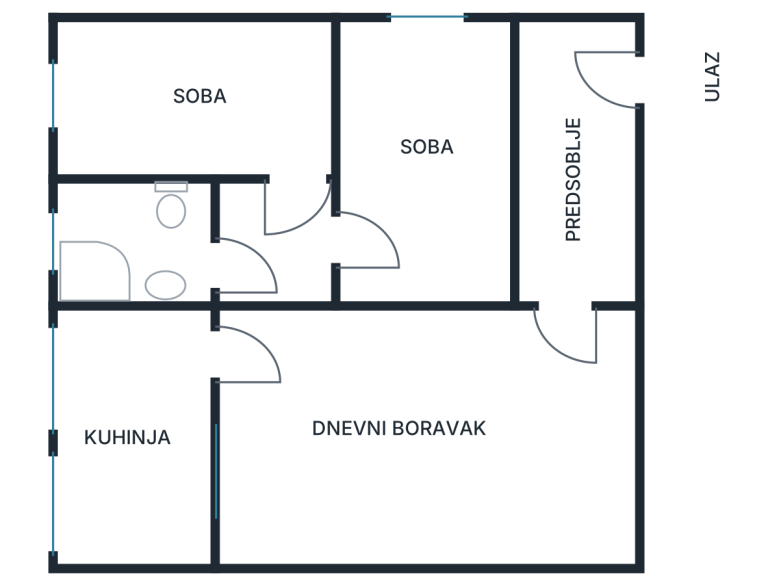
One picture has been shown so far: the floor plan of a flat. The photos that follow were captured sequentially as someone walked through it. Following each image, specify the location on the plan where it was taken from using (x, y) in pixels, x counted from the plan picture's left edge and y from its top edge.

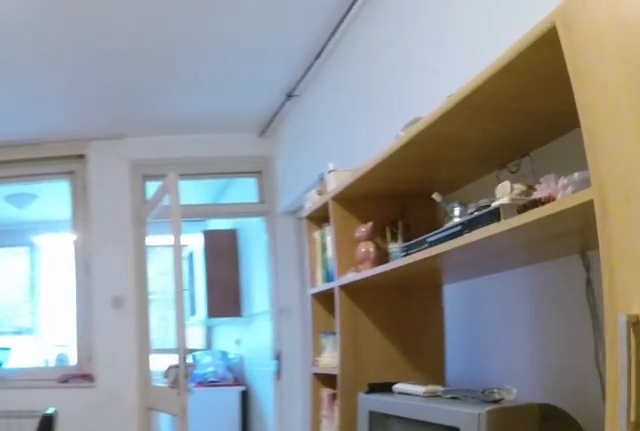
(622, 422)
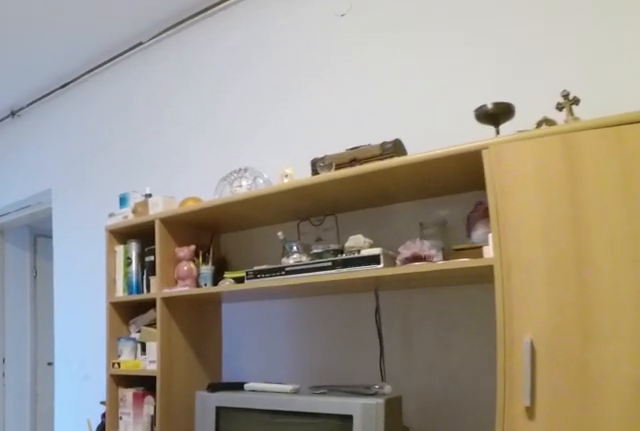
(522, 498)
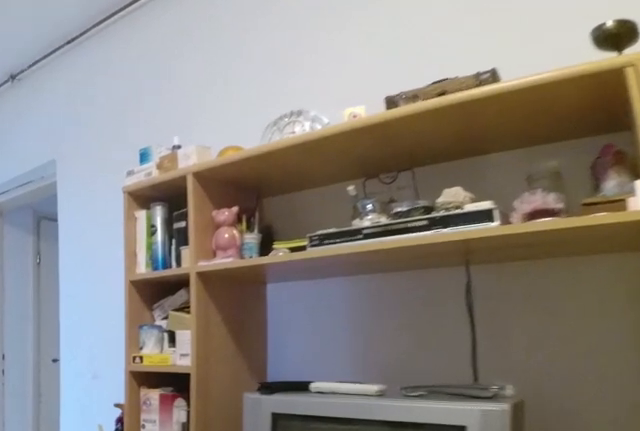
(483, 480)
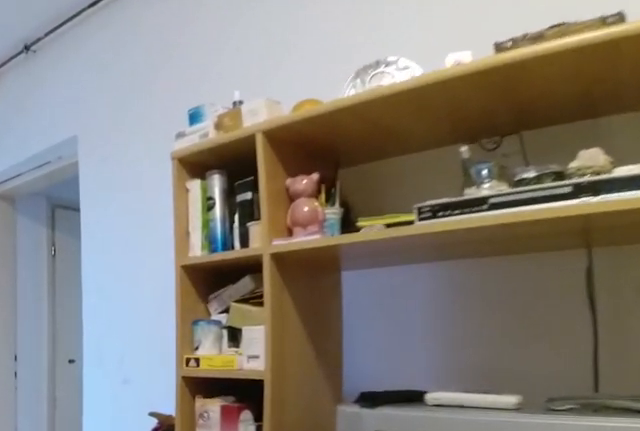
(457, 468)
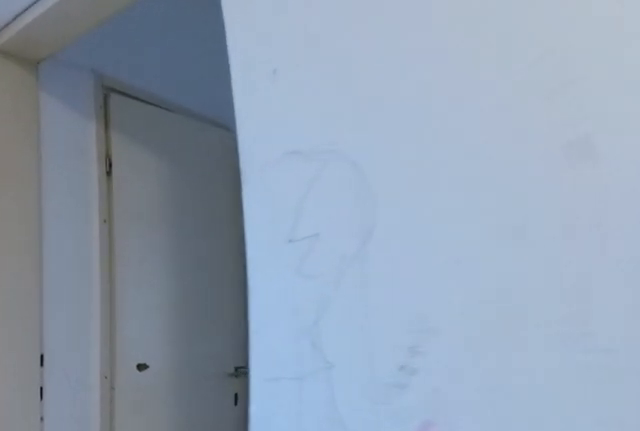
(344, 413)
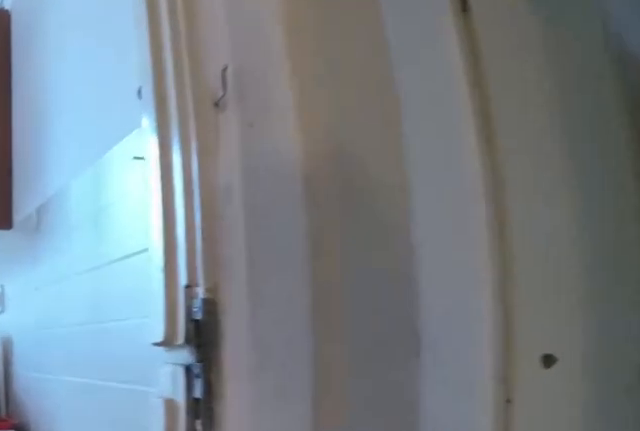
(280, 380)
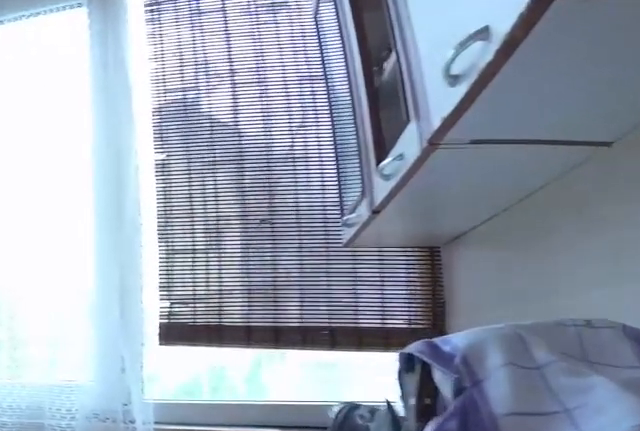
(227, 354)
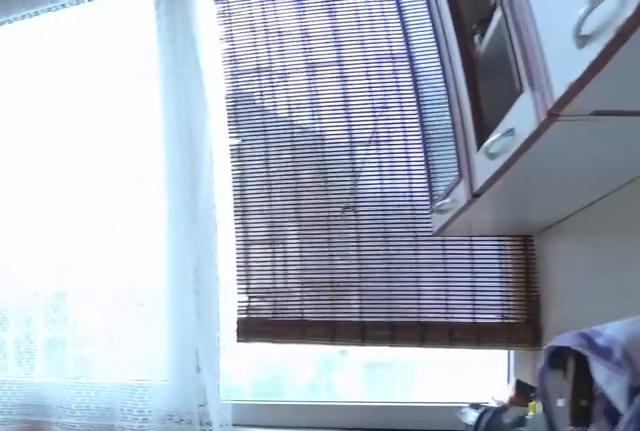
(223, 356)
